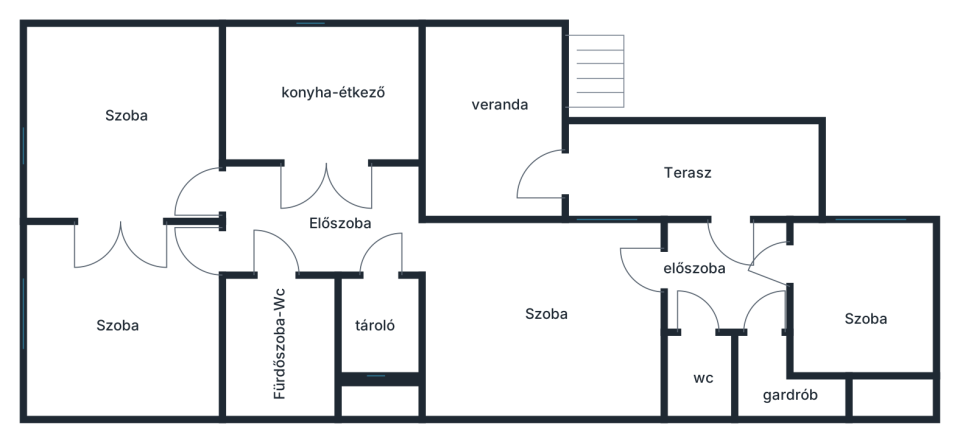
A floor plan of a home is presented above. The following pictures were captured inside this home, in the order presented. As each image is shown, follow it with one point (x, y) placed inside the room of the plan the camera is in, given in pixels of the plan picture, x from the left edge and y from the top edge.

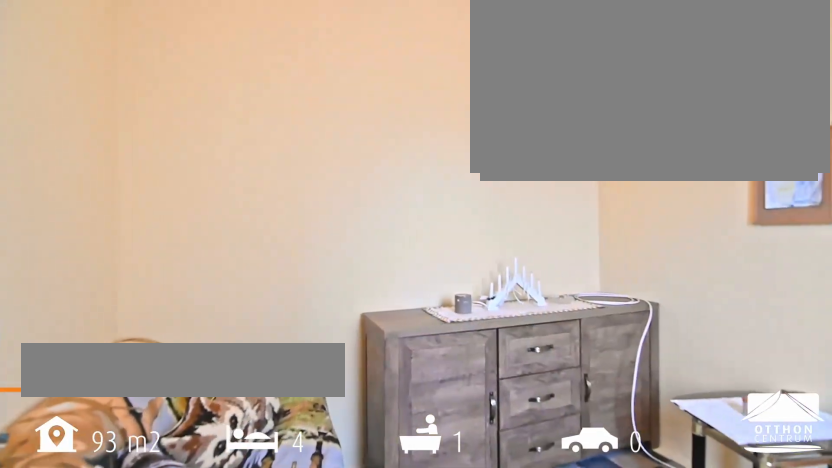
(864, 295)
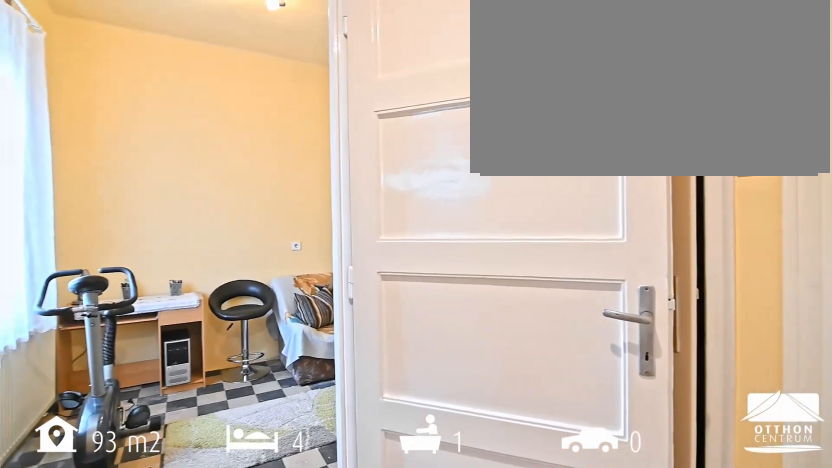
(707, 267)
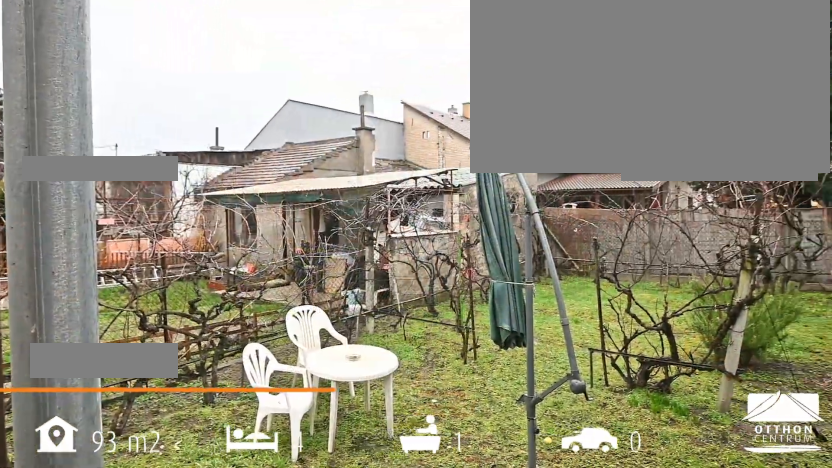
(686, 173)
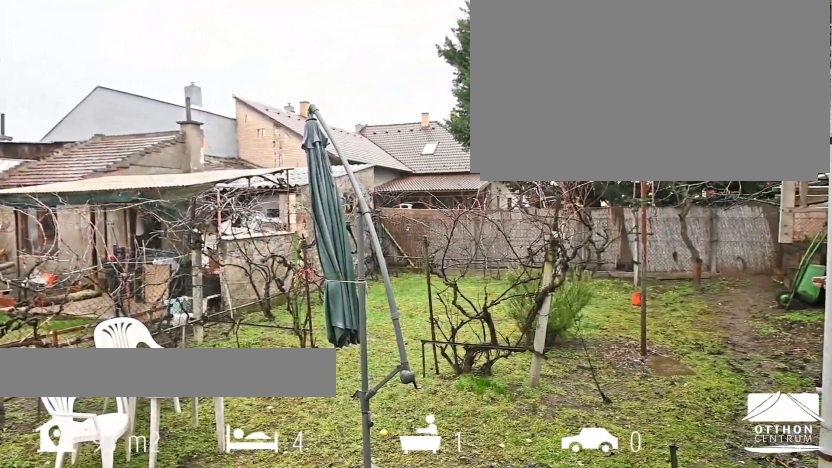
(686, 173)
